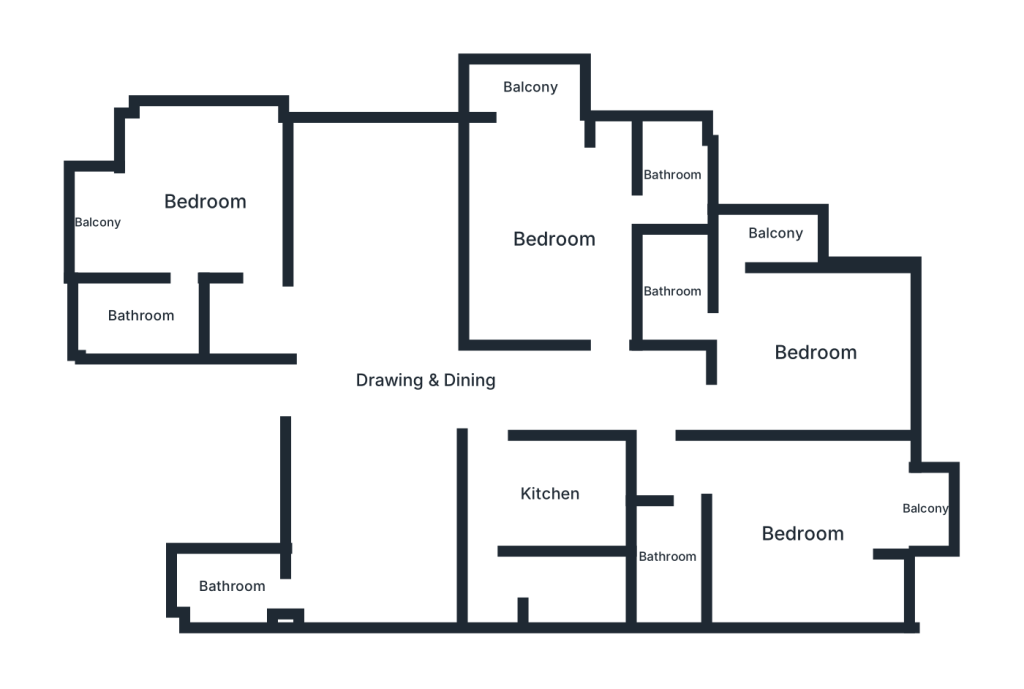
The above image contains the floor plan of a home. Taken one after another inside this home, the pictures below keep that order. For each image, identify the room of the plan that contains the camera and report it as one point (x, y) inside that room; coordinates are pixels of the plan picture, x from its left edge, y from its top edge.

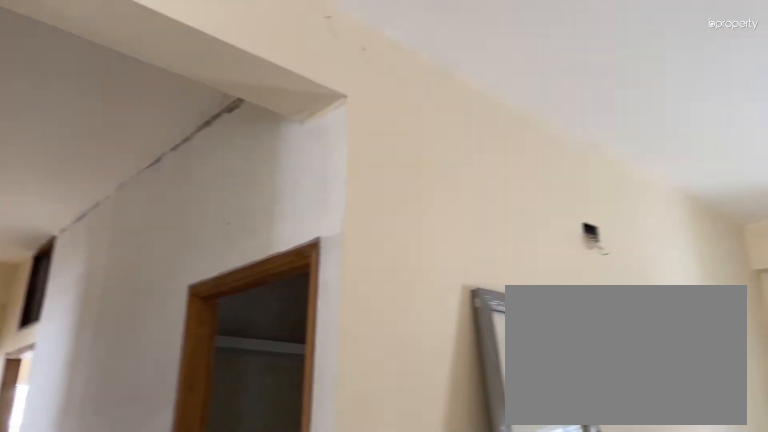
(425, 379)
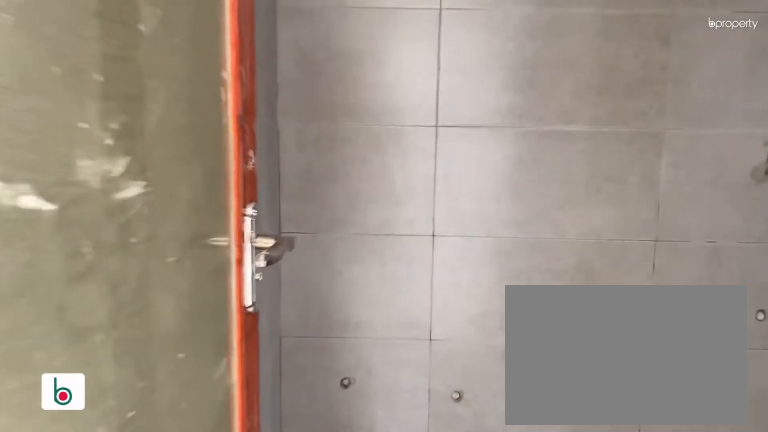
(140, 316)
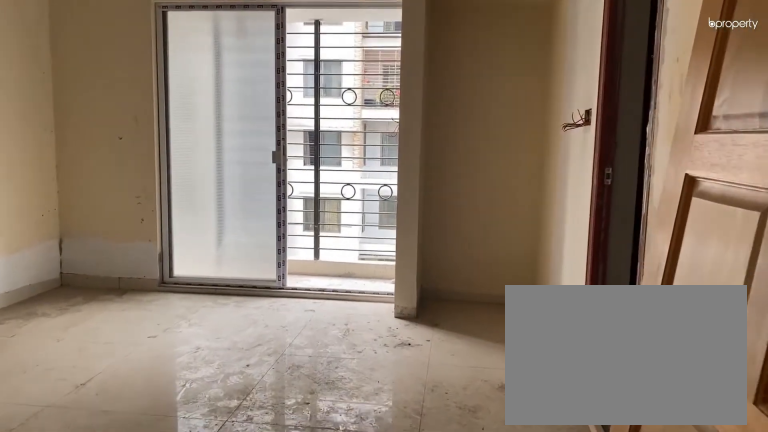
(553, 240)
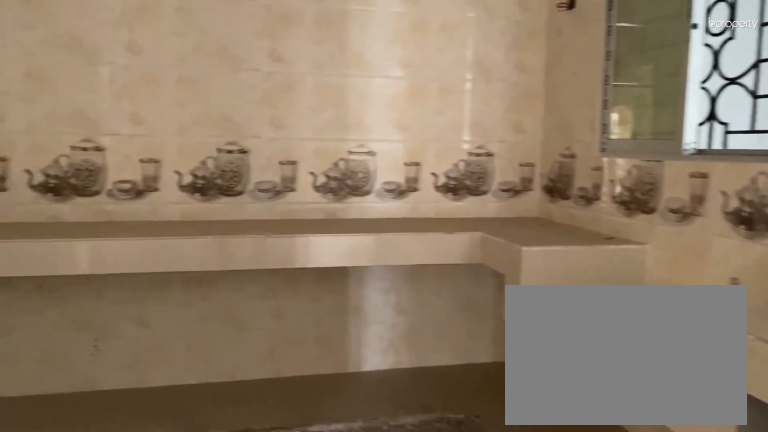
(551, 494)
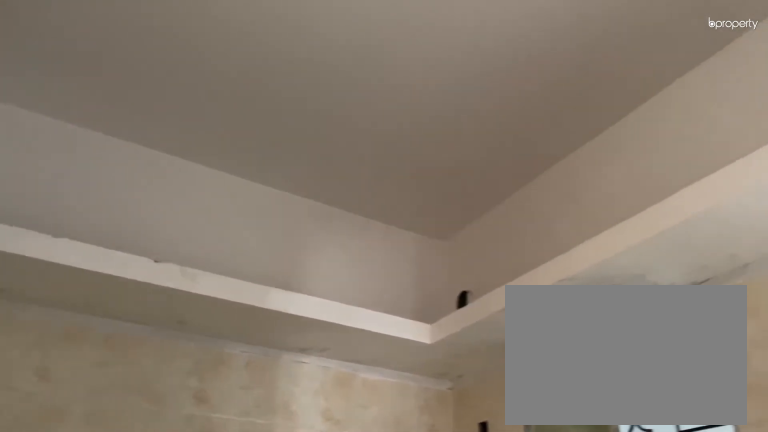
(551, 494)
